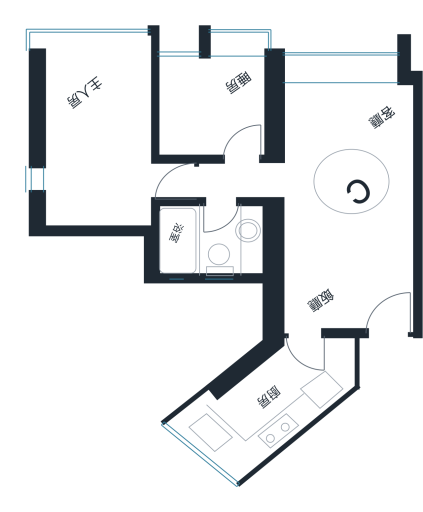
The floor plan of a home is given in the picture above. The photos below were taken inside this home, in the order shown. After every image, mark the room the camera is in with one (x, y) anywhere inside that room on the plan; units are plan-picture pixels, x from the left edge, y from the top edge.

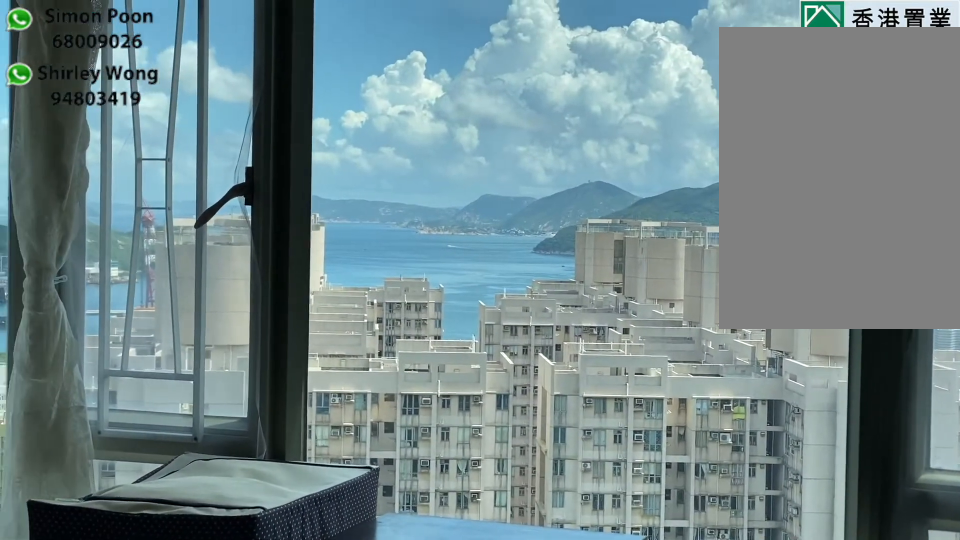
(88, 115)
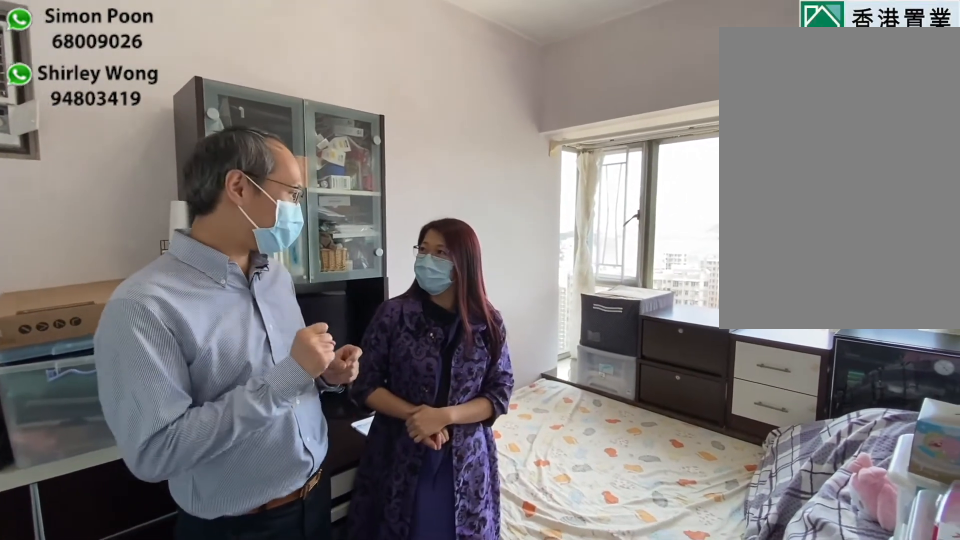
(94, 46)
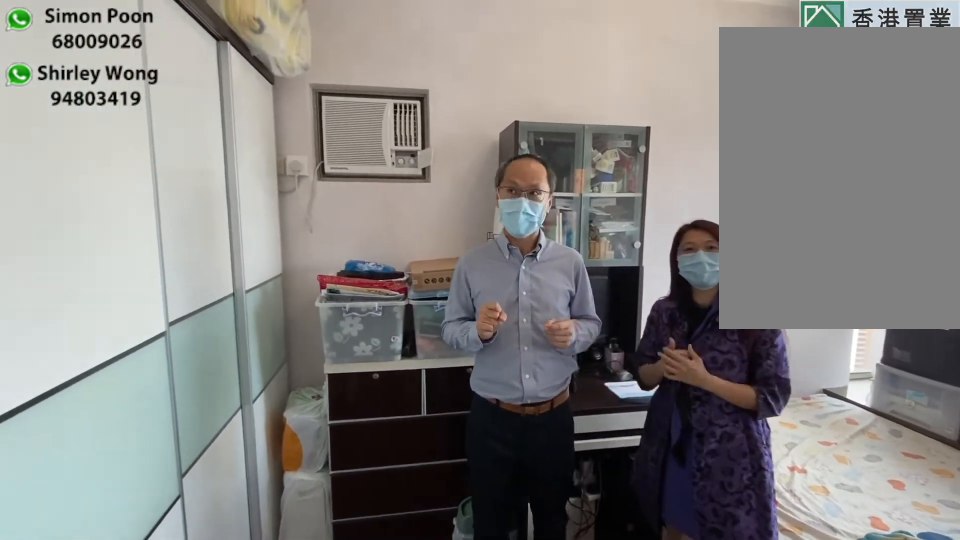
(94, 46)
